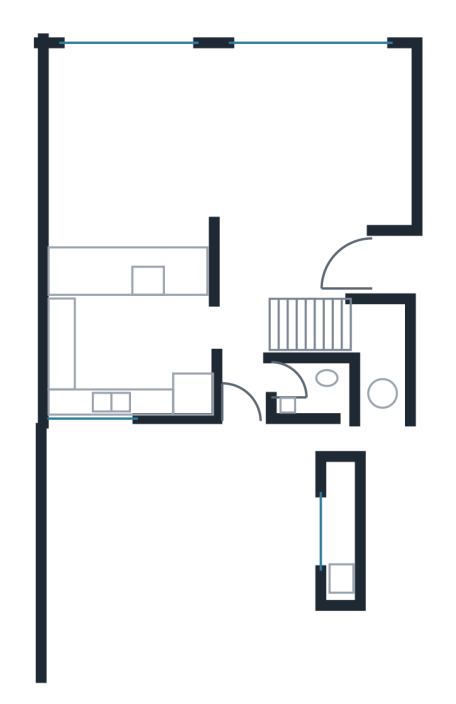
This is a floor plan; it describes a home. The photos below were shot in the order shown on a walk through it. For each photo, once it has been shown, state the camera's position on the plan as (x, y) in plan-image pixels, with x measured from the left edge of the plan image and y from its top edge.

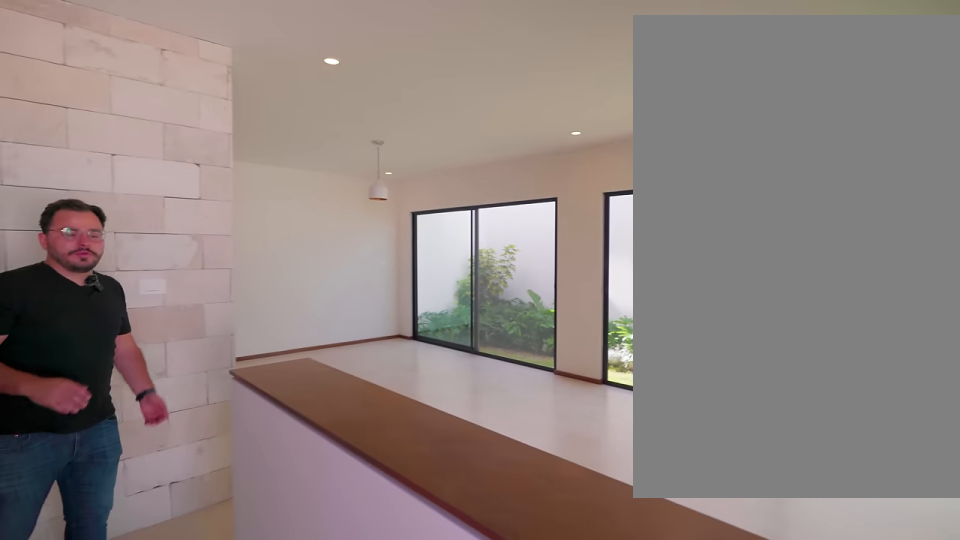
(340, 271)
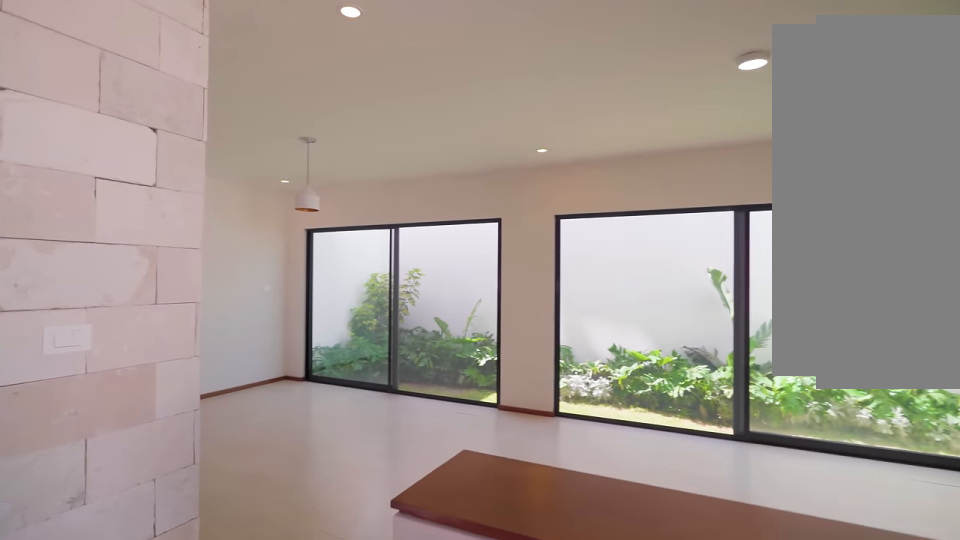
(312, 270)
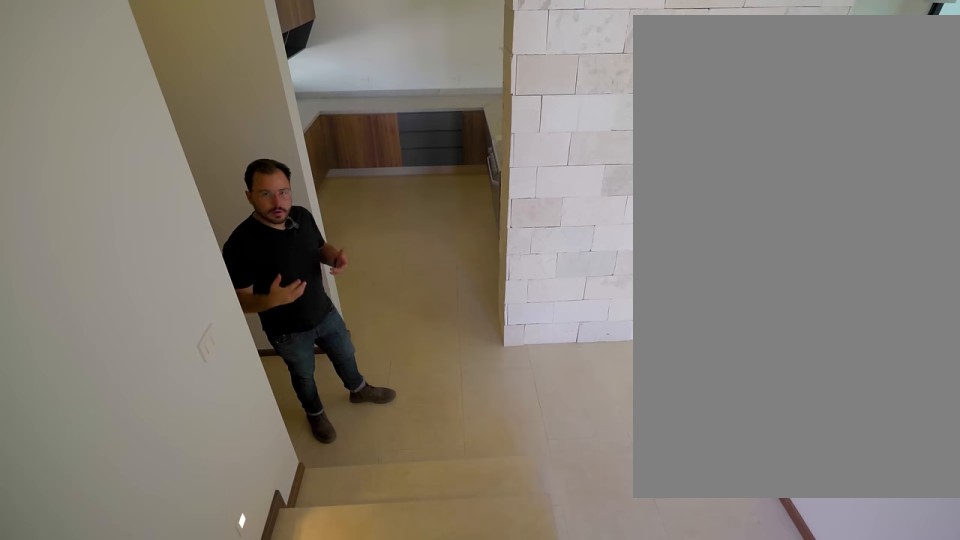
(287, 325)
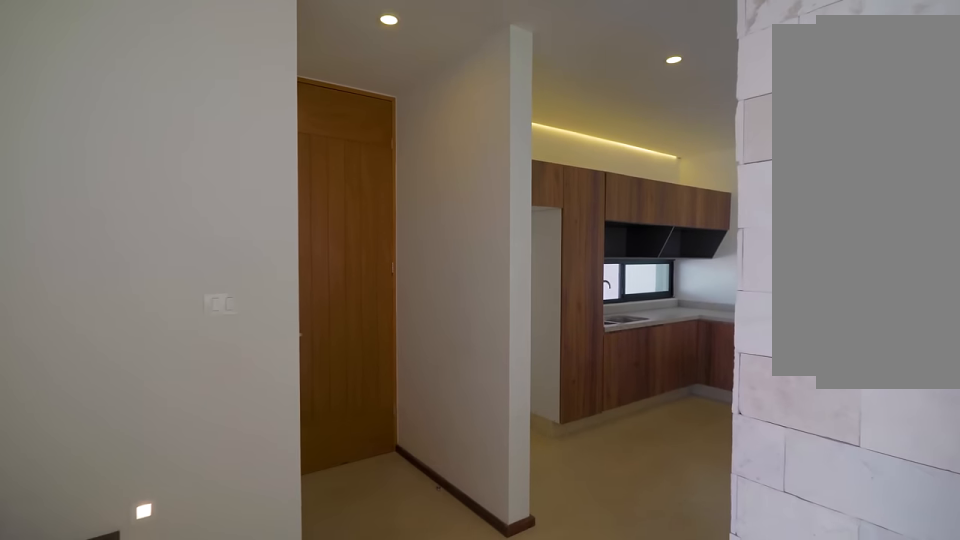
(260, 328)
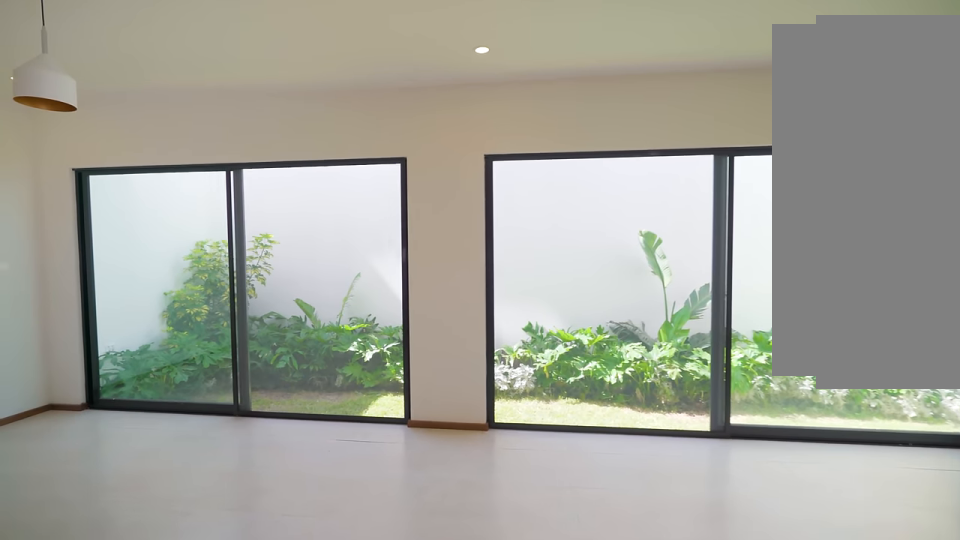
(235, 215)
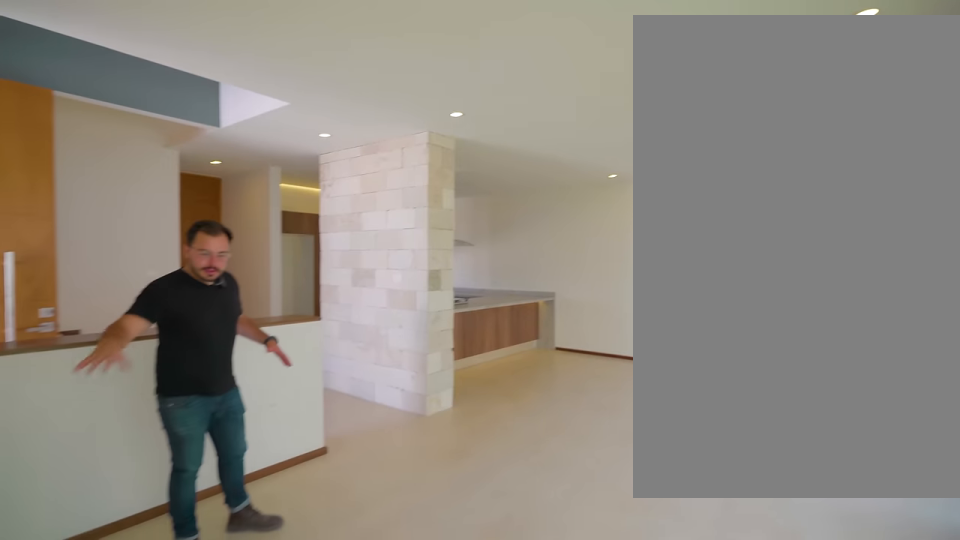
(393, 142)
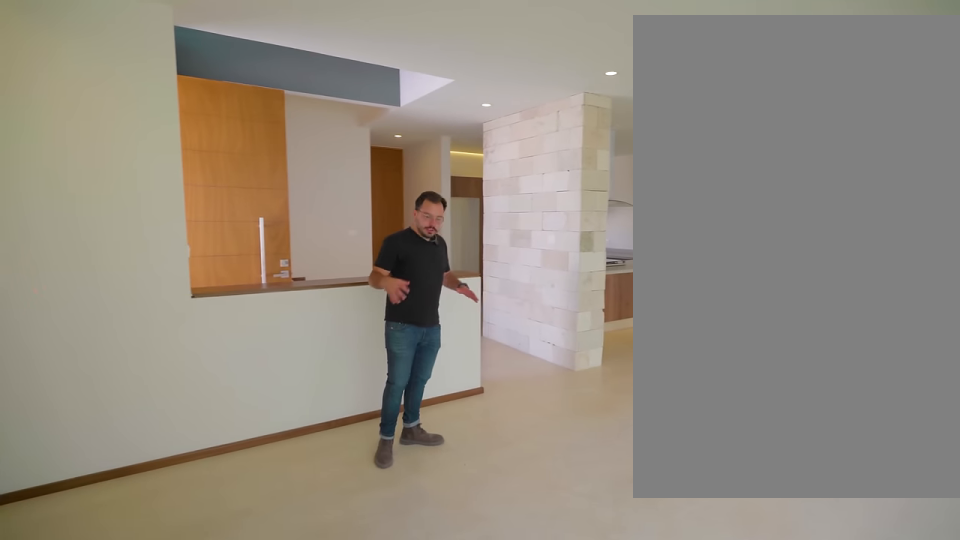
(392, 142)
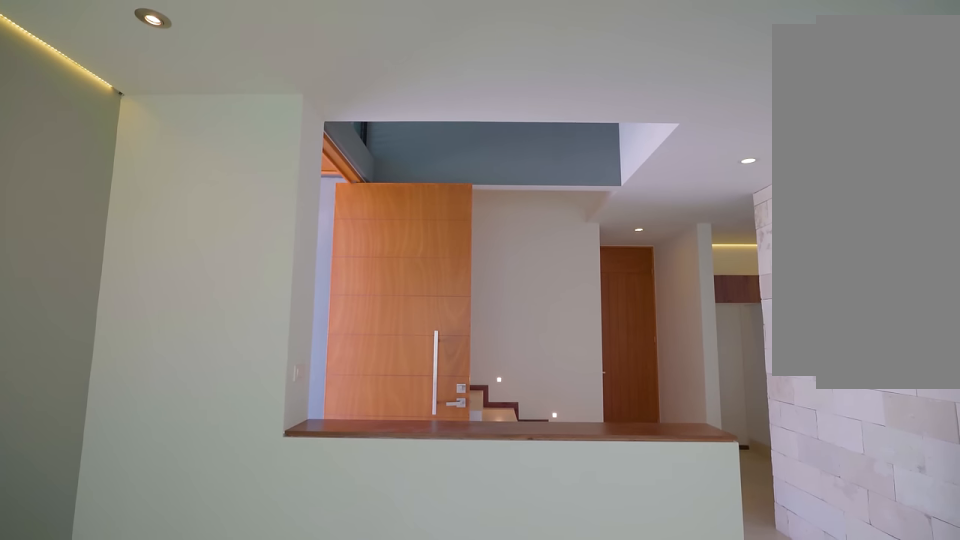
(312, 120)
